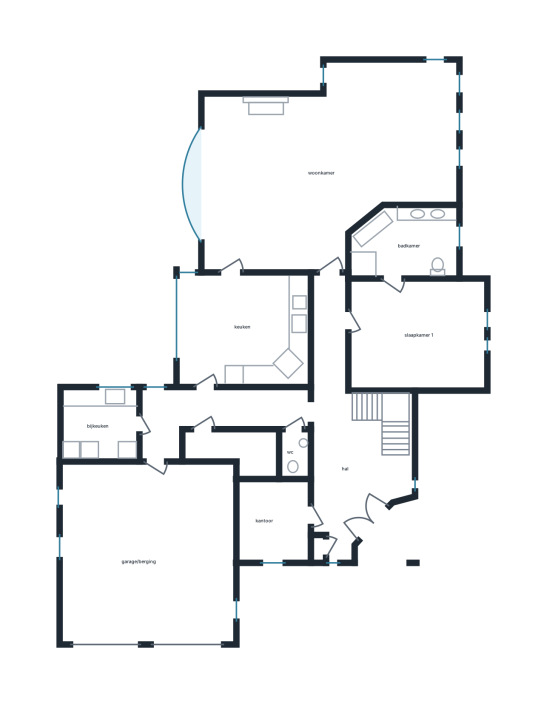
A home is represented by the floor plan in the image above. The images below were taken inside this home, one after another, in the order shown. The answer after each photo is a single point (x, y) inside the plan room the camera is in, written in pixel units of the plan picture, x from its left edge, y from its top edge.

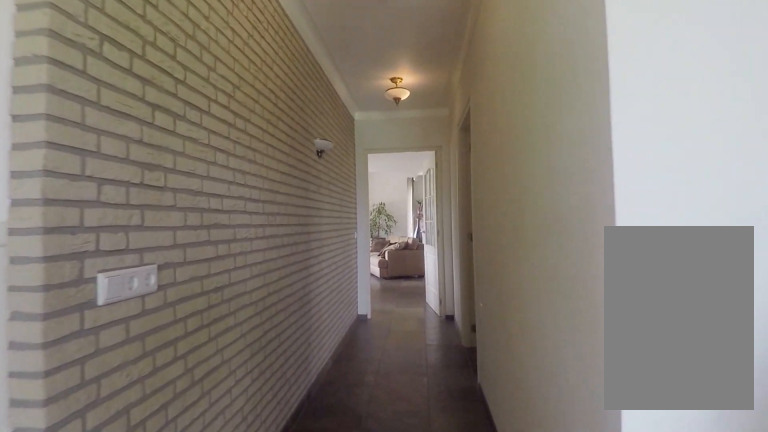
(345, 435)
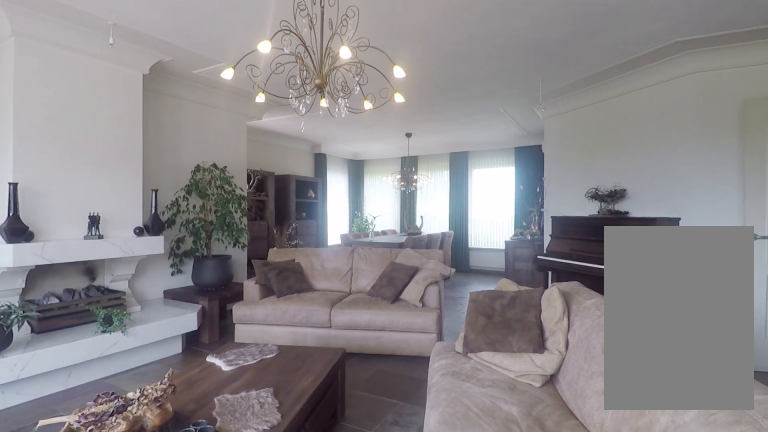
(318, 164)
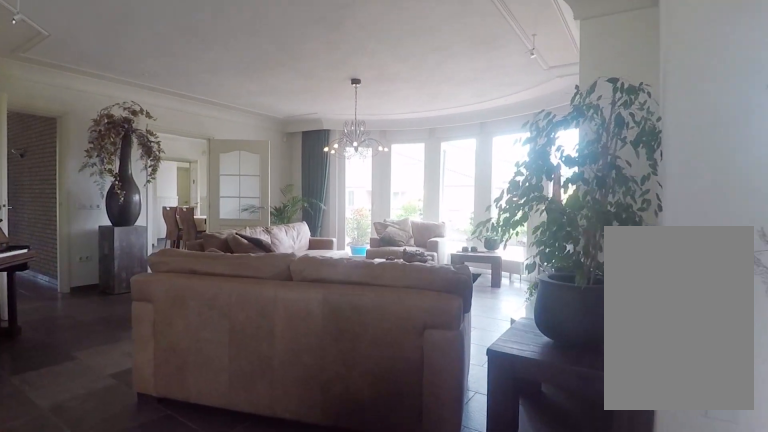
(318, 164)
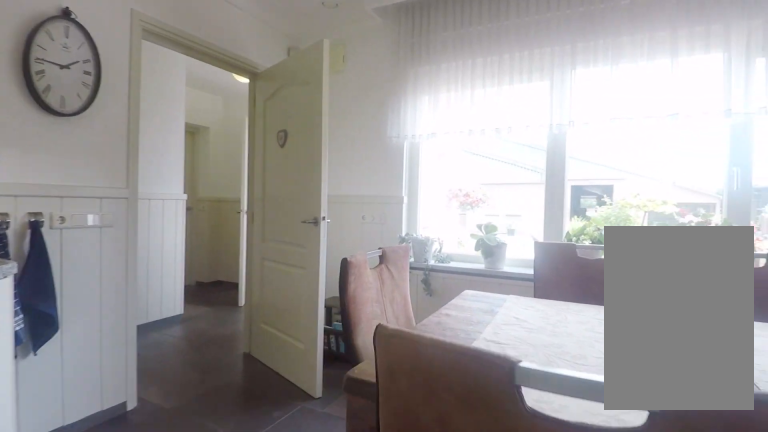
(244, 328)
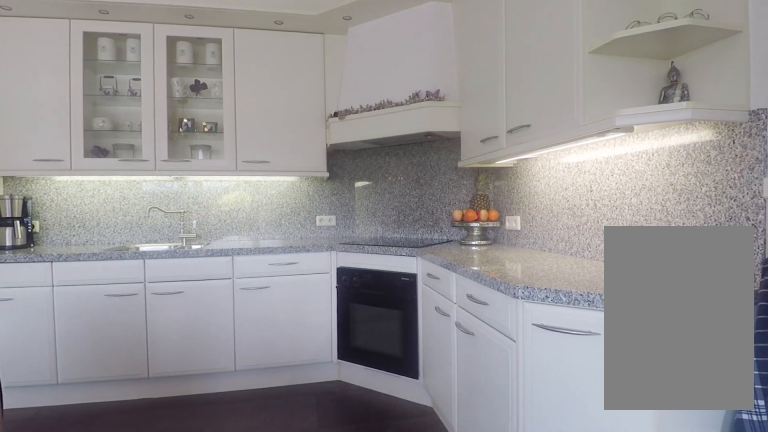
(244, 328)
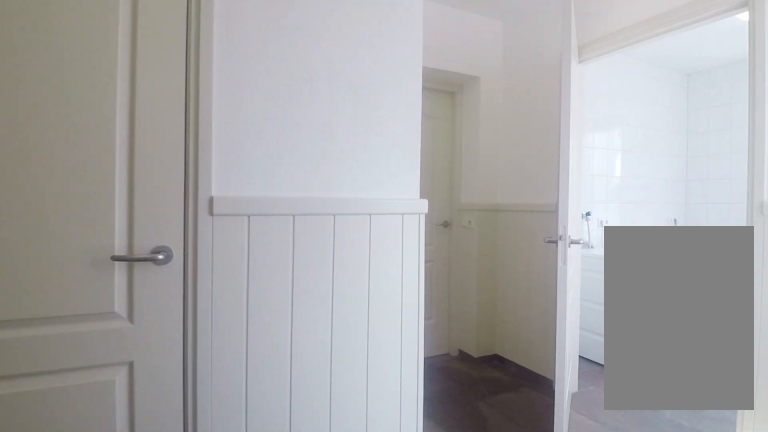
(212, 414)
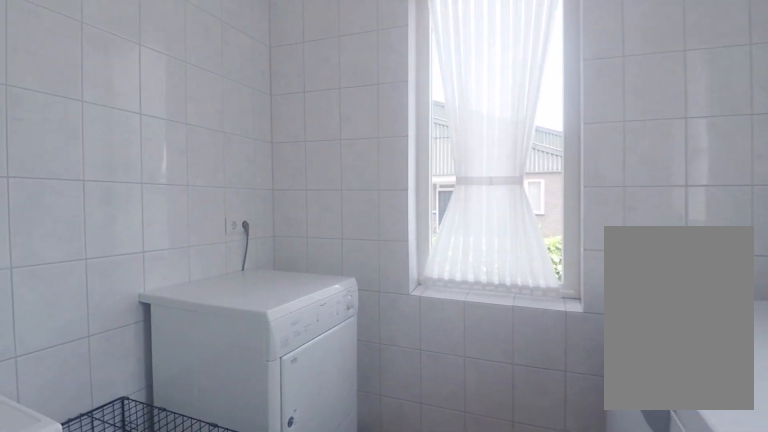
(100, 424)
